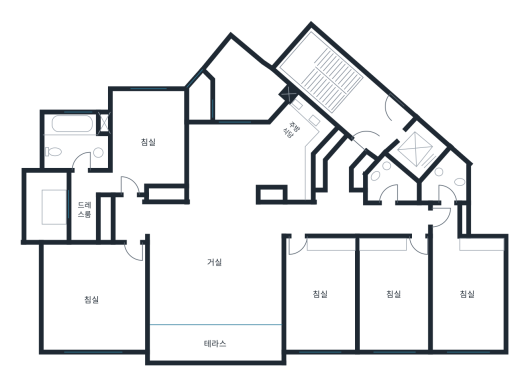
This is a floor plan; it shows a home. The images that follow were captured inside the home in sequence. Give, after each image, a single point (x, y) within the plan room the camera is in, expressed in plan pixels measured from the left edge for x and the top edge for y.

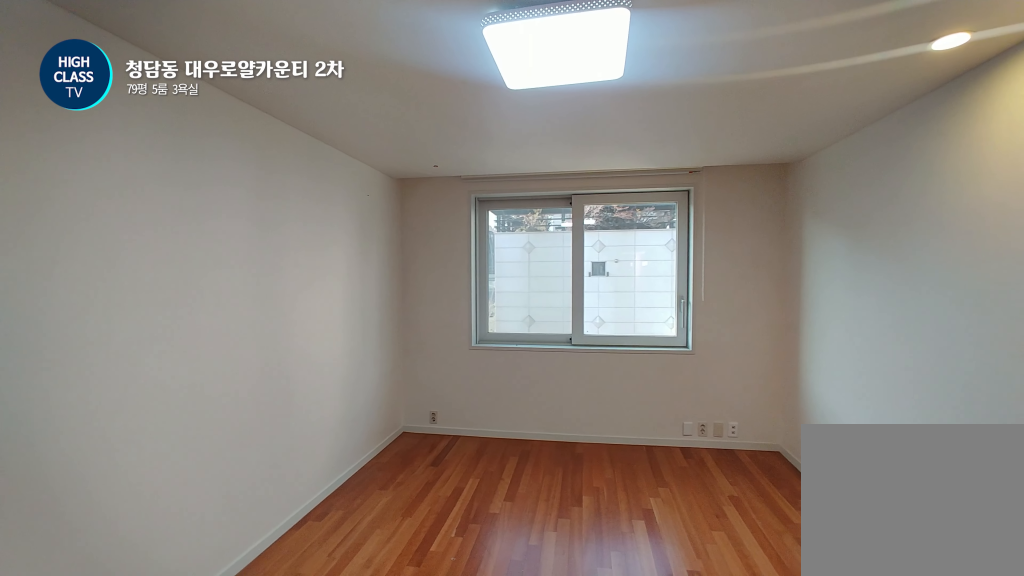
(464, 294)
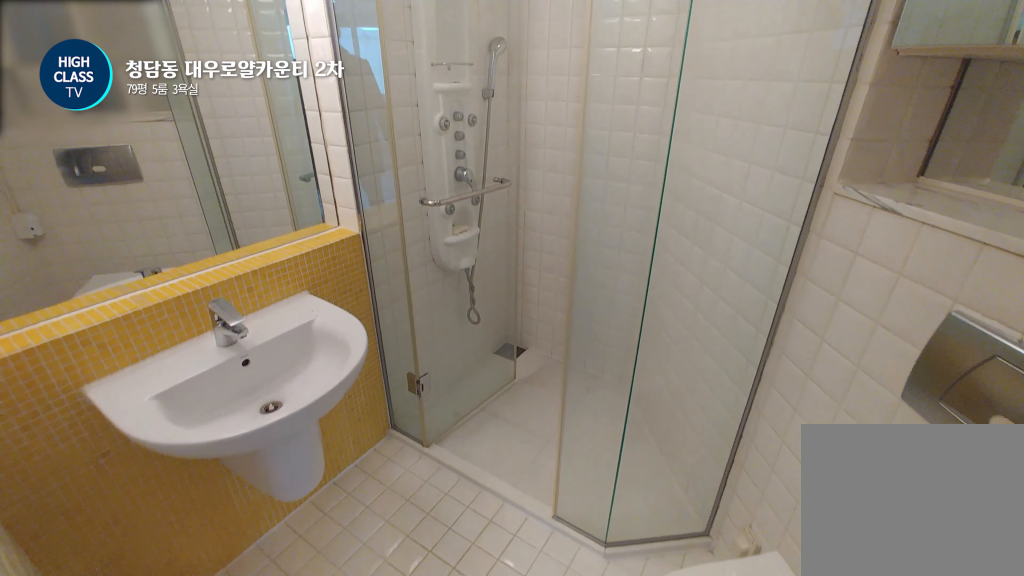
(445, 180)
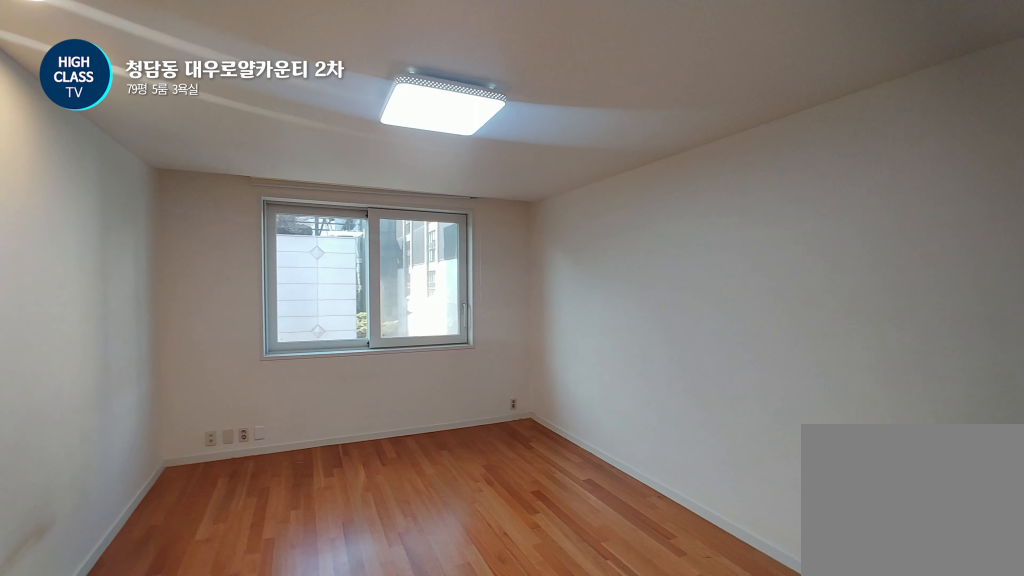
(396, 295)
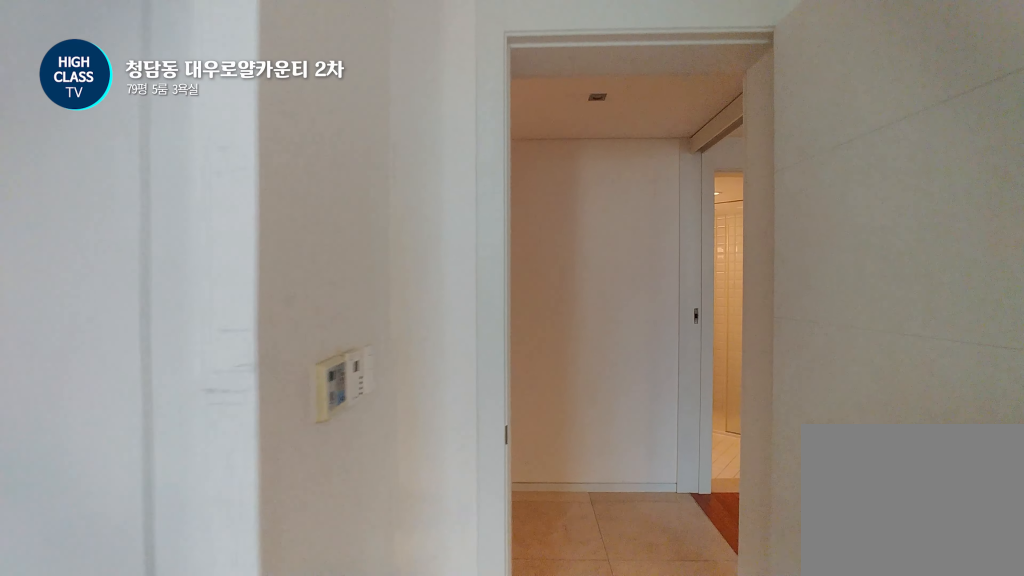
(396, 295)
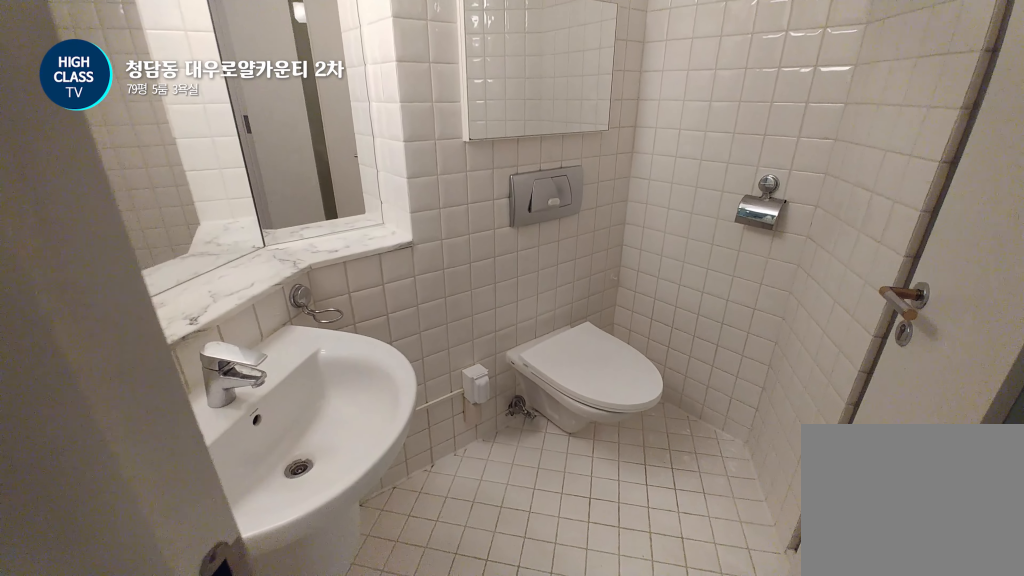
(390, 183)
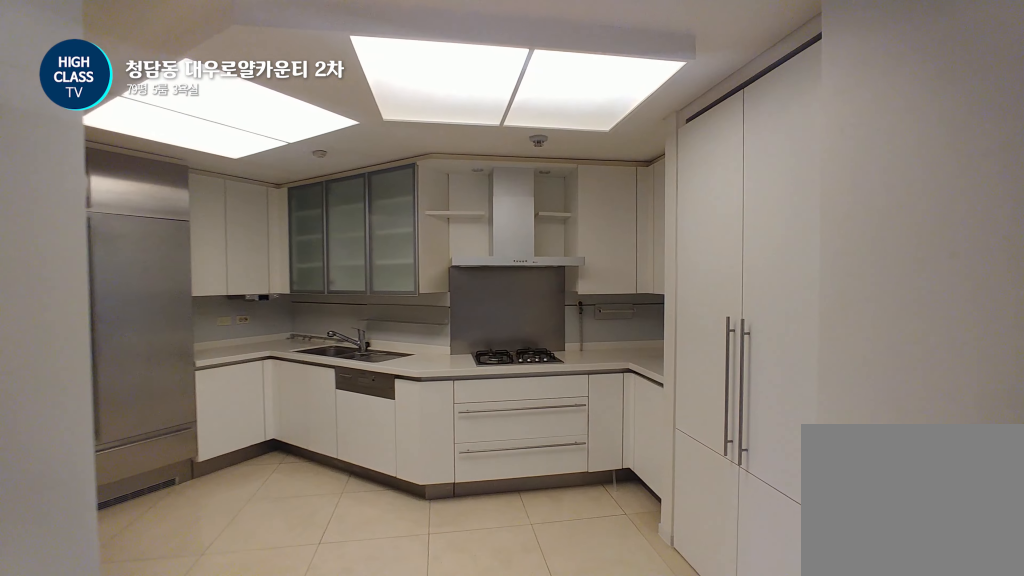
(257, 157)
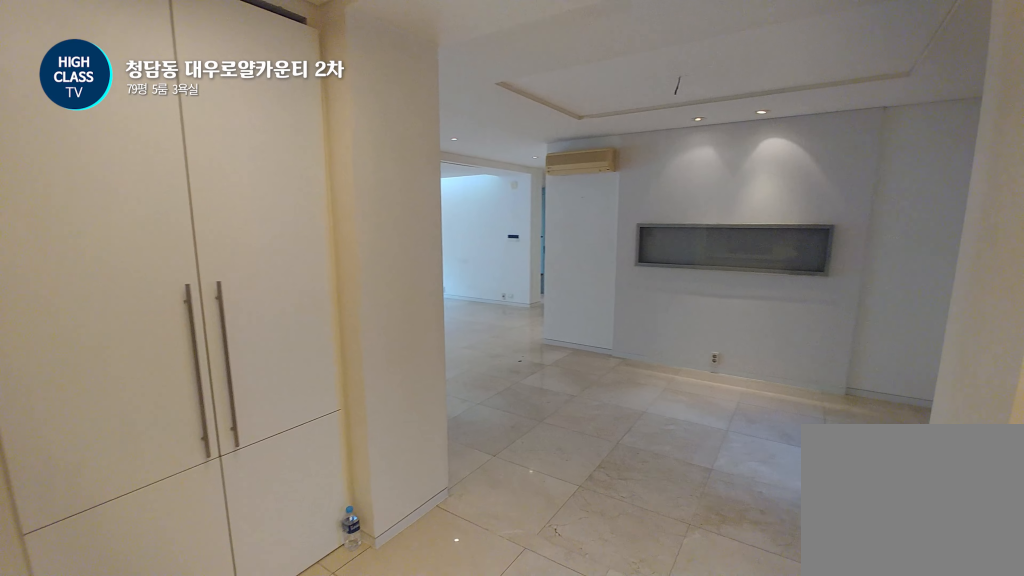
(257, 157)
